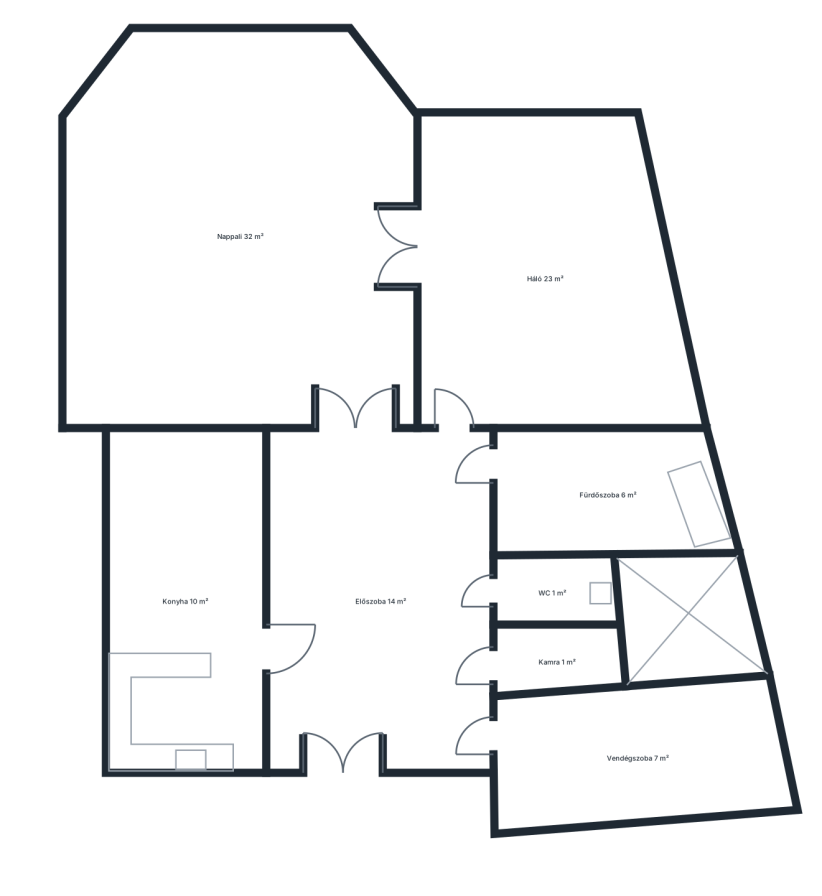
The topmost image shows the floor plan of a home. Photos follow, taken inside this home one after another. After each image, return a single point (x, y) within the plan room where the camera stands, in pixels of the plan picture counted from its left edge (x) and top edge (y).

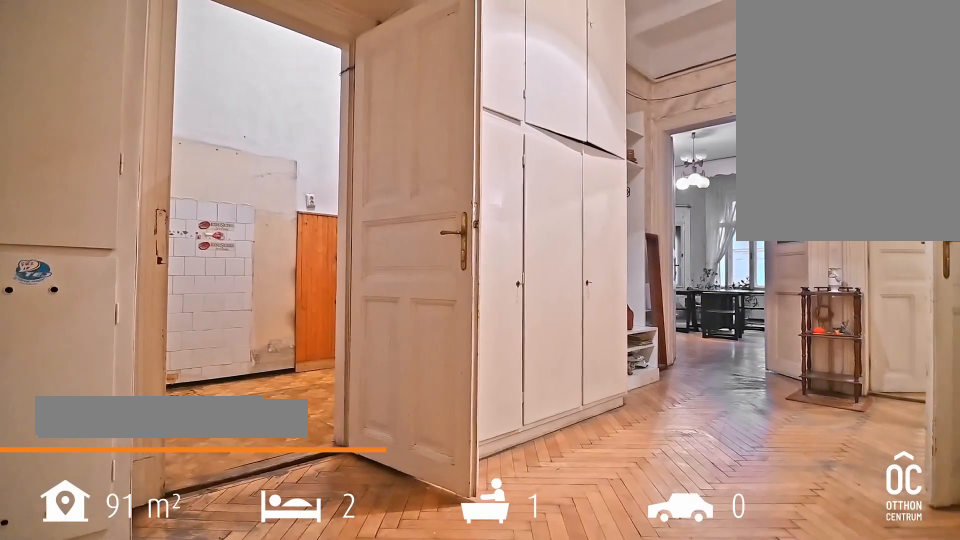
(379, 593)
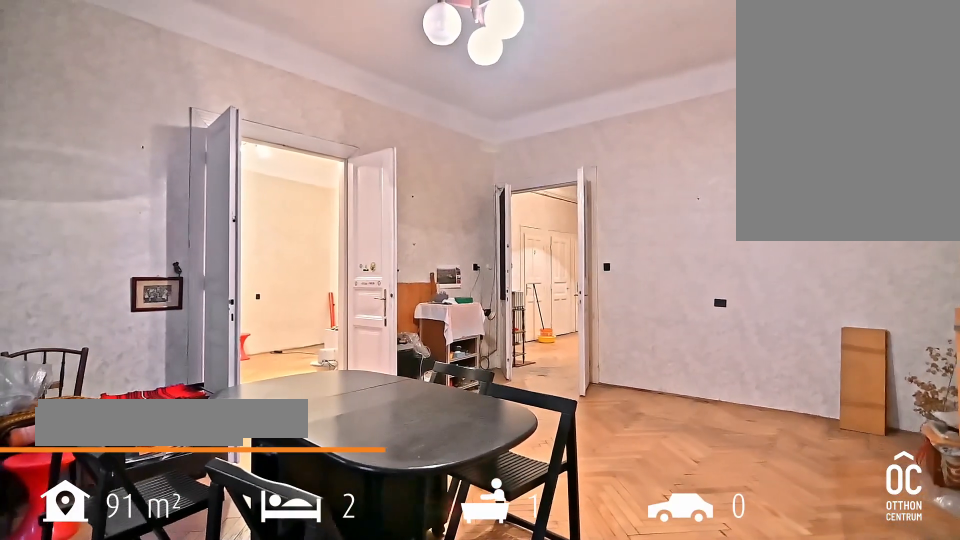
(241, 236)
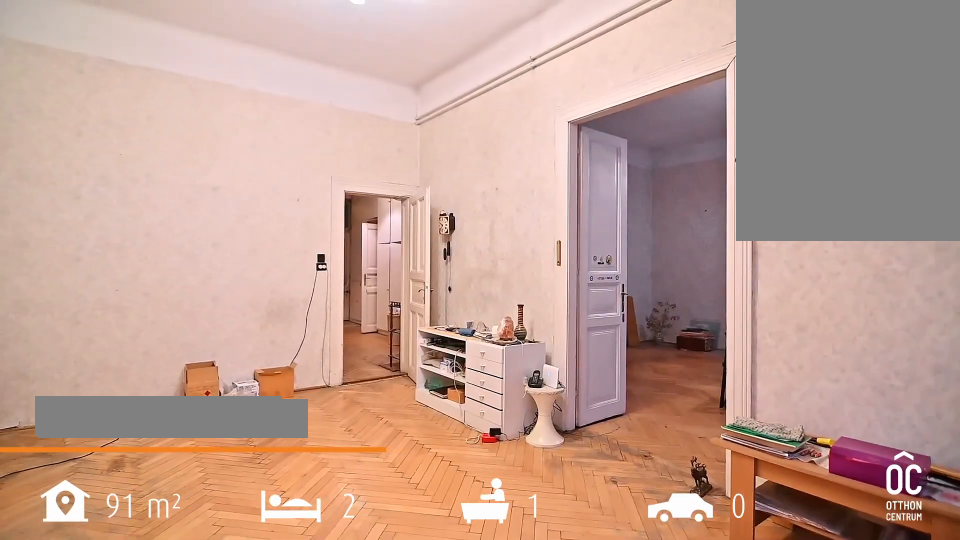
(538, 281)
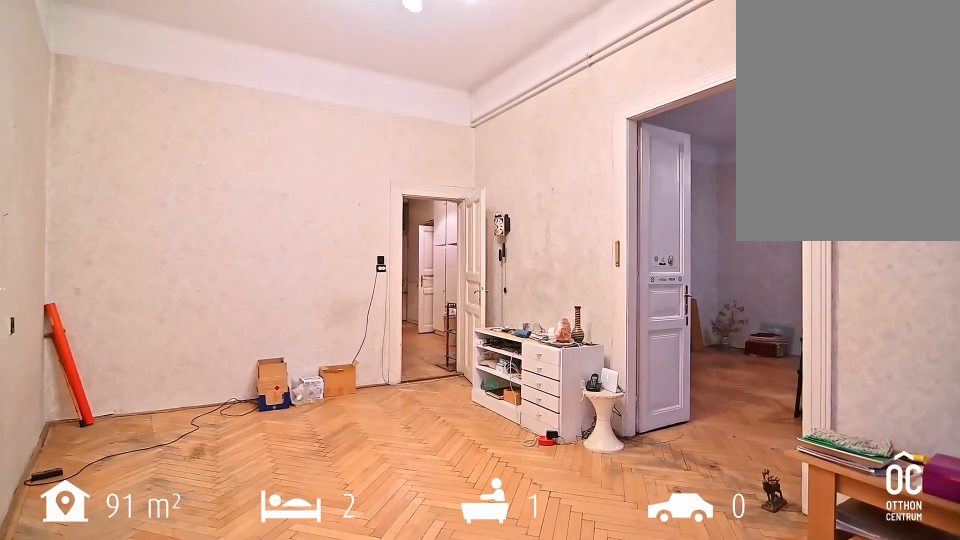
(538, 281)
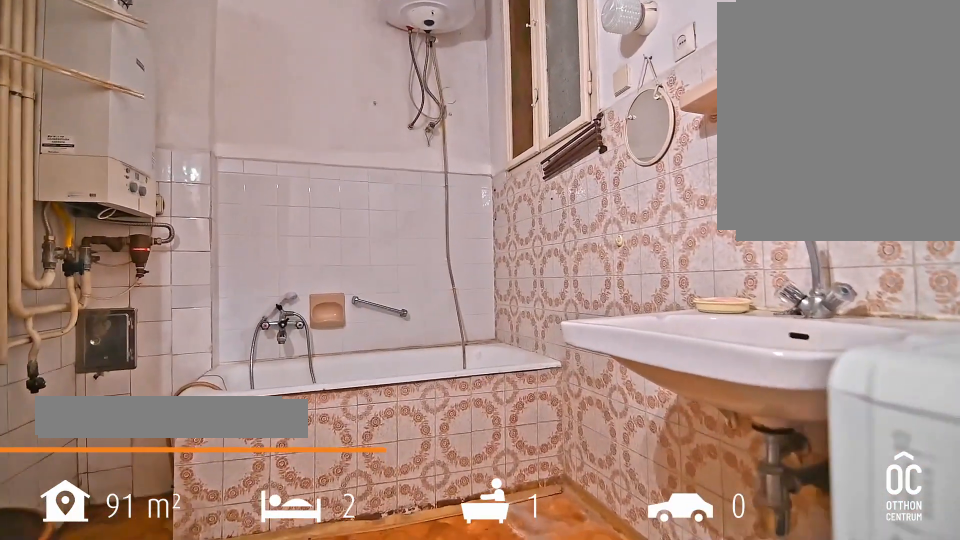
(603, 495)
